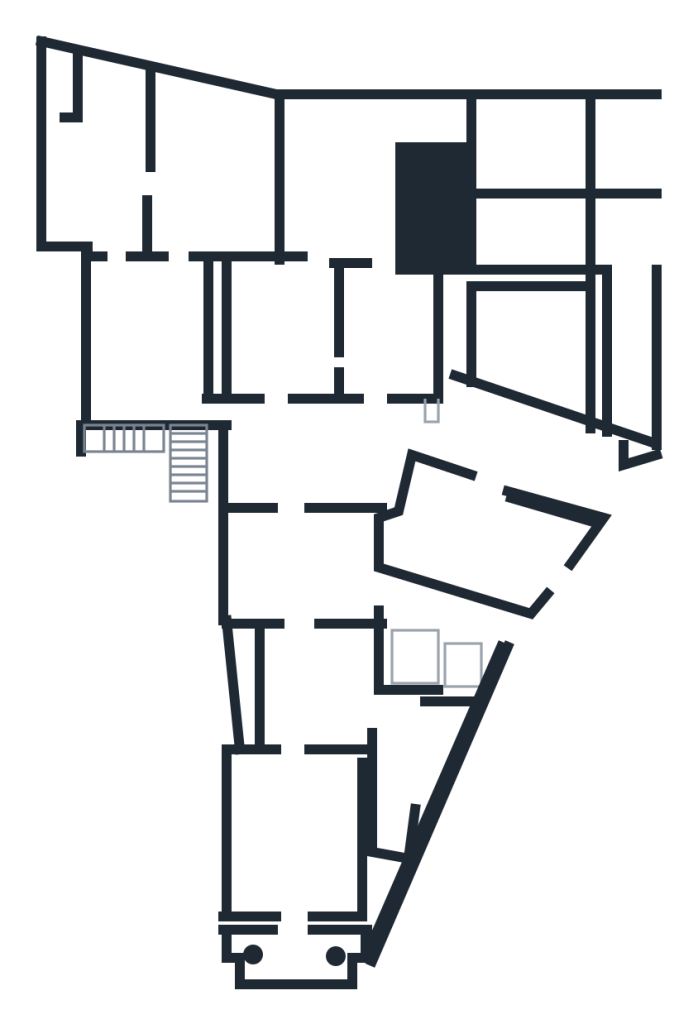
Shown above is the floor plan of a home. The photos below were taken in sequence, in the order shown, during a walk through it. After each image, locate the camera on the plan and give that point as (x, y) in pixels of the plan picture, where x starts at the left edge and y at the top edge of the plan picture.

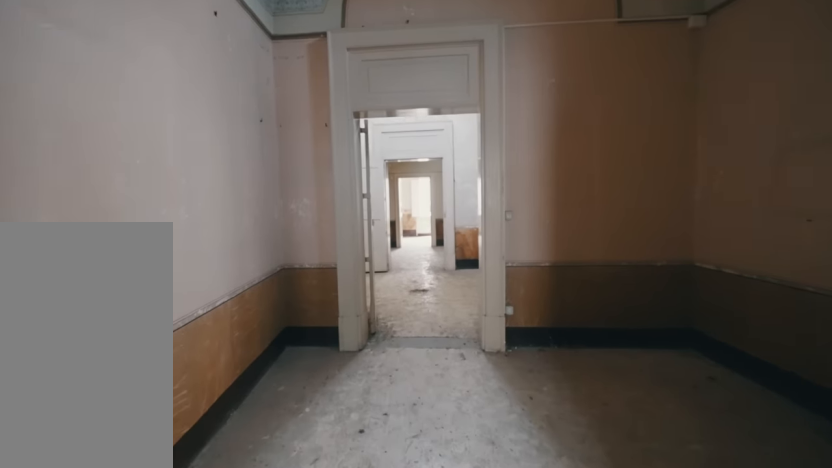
(298, 659)
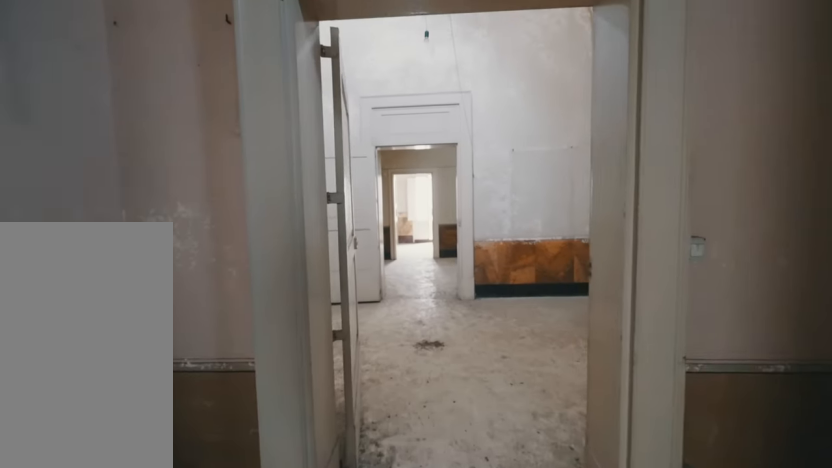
(299, 609)
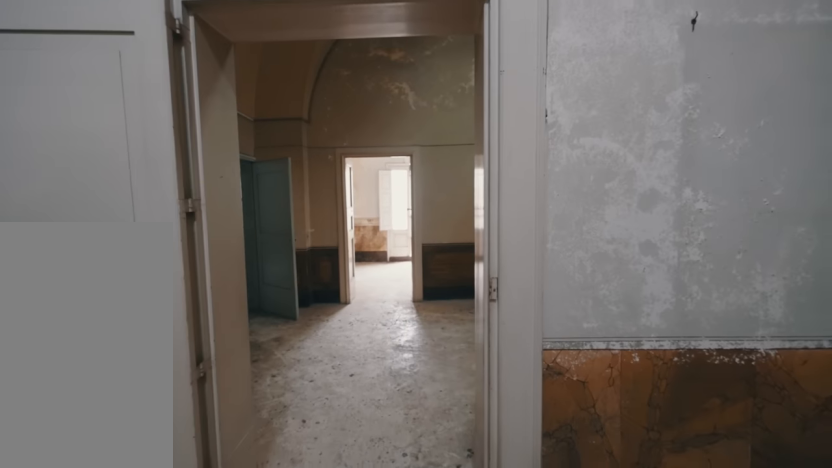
(299, 576)
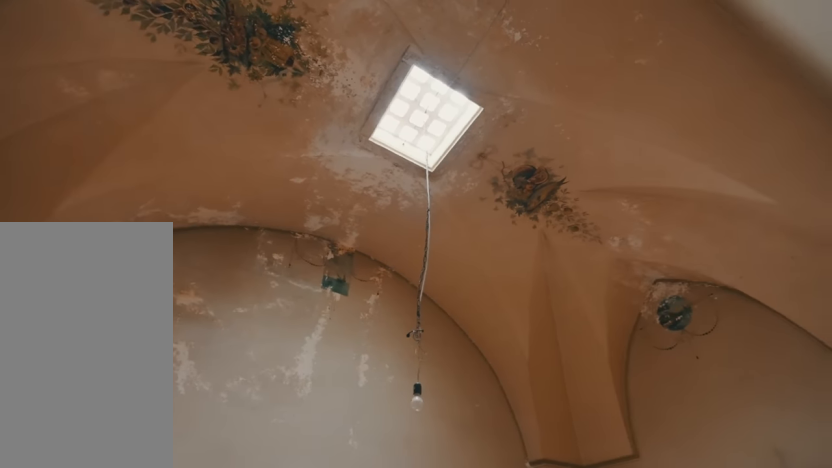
(318, 463)
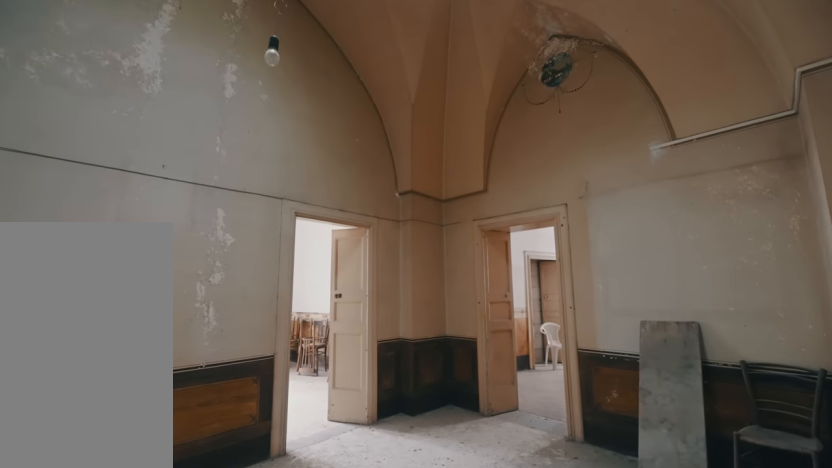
(318, 463)
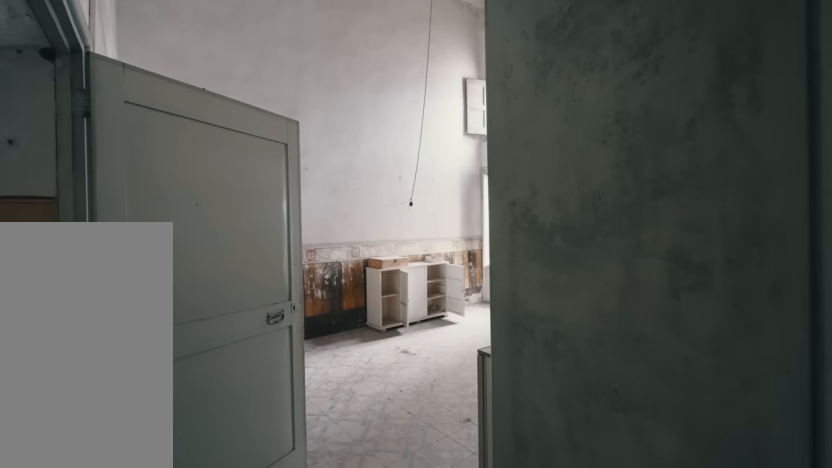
(215, 393)
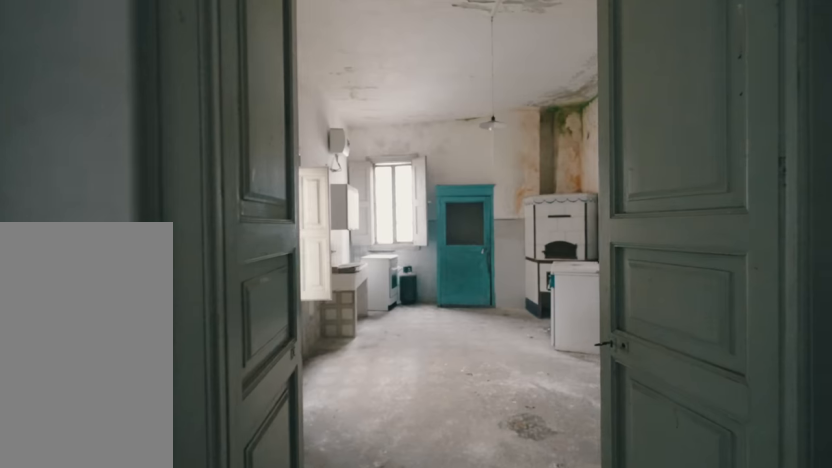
(160, 306)
